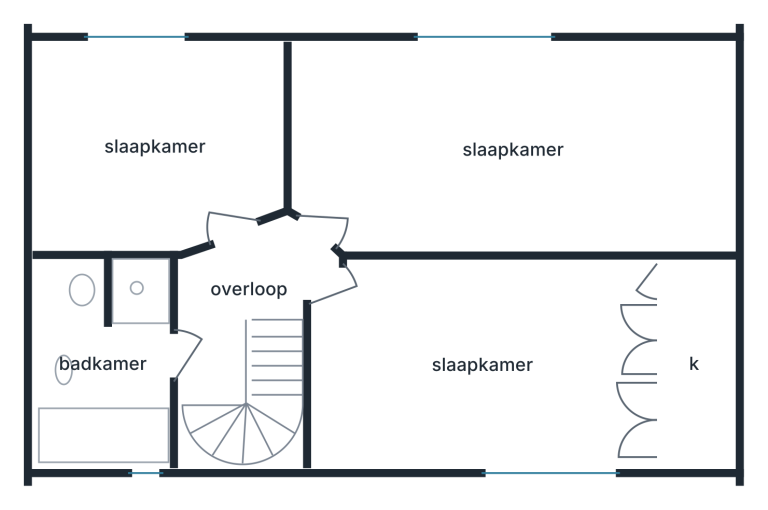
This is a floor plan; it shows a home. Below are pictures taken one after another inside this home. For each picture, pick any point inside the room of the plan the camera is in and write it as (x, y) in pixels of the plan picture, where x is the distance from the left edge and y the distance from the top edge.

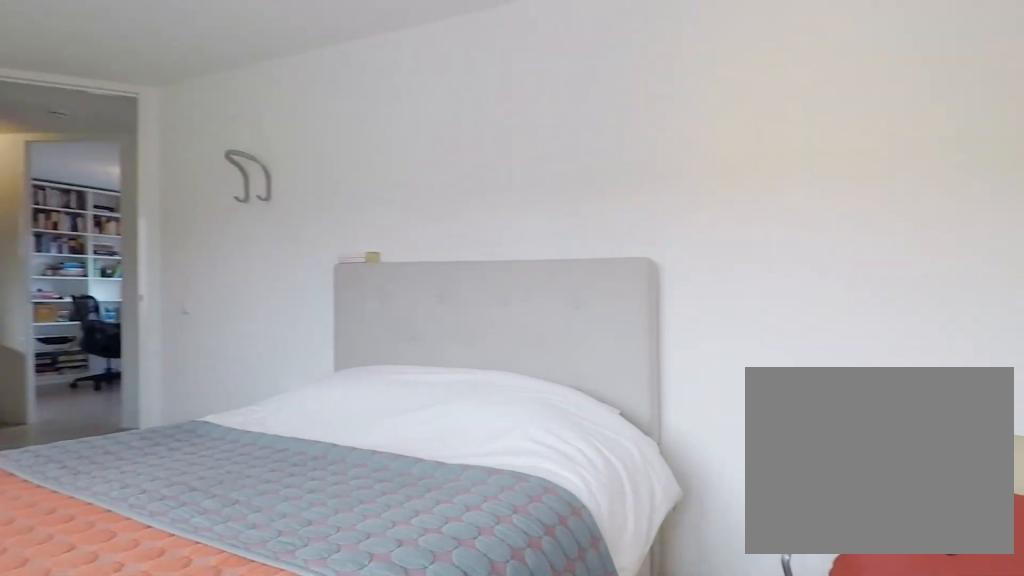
(487, 362)
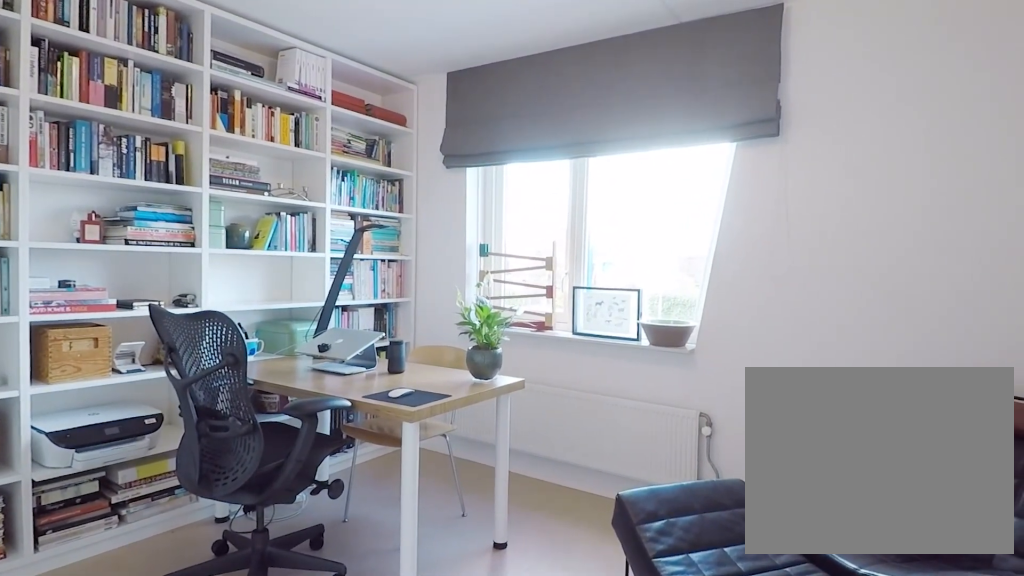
(159, 151)
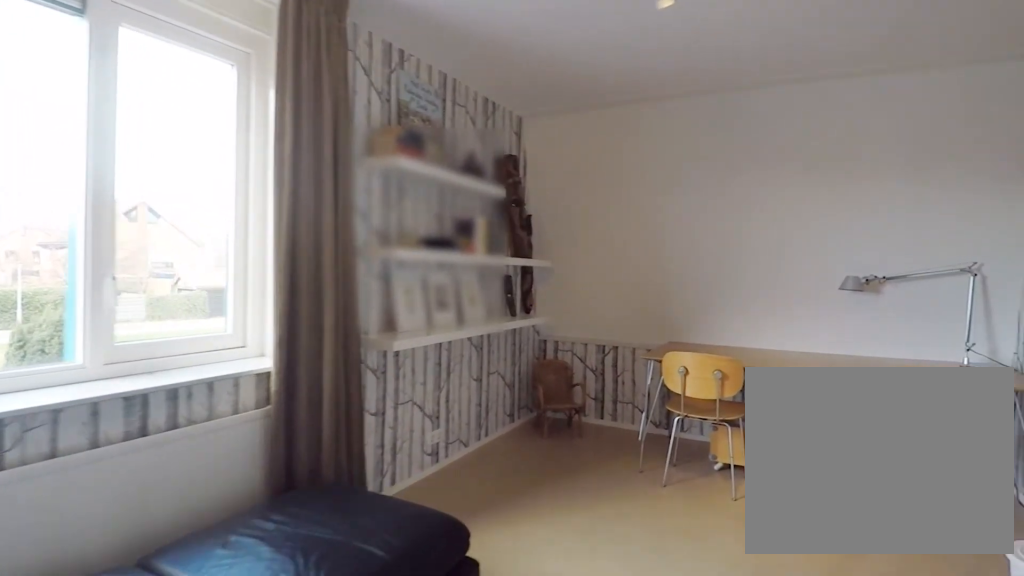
(503, 146)
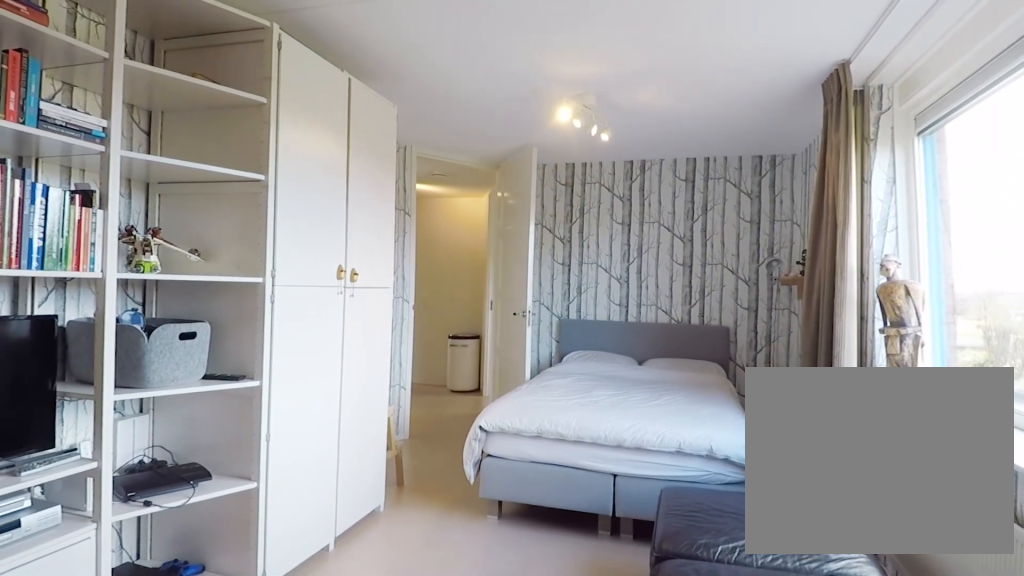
(503, 146)
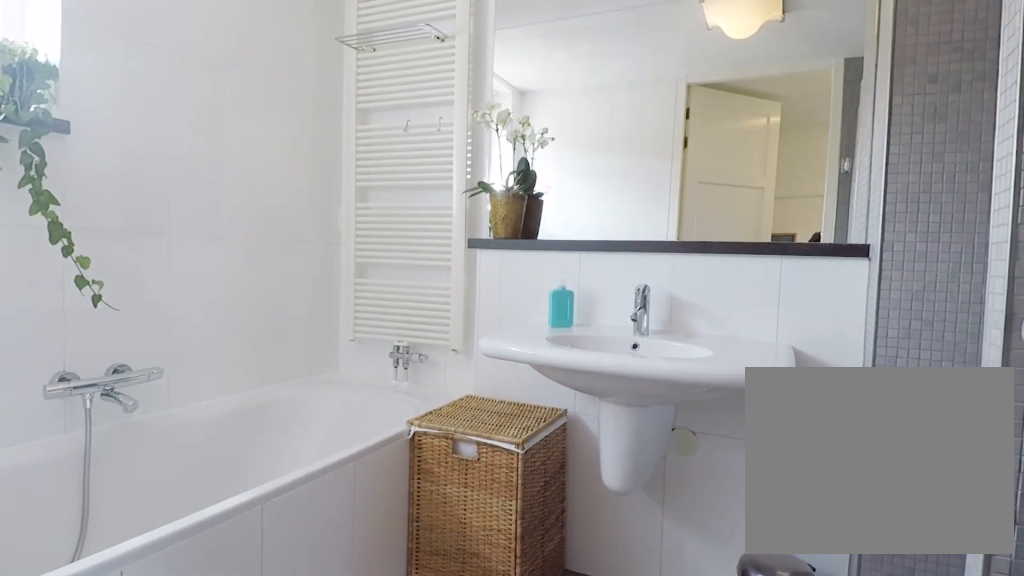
(108, 346)
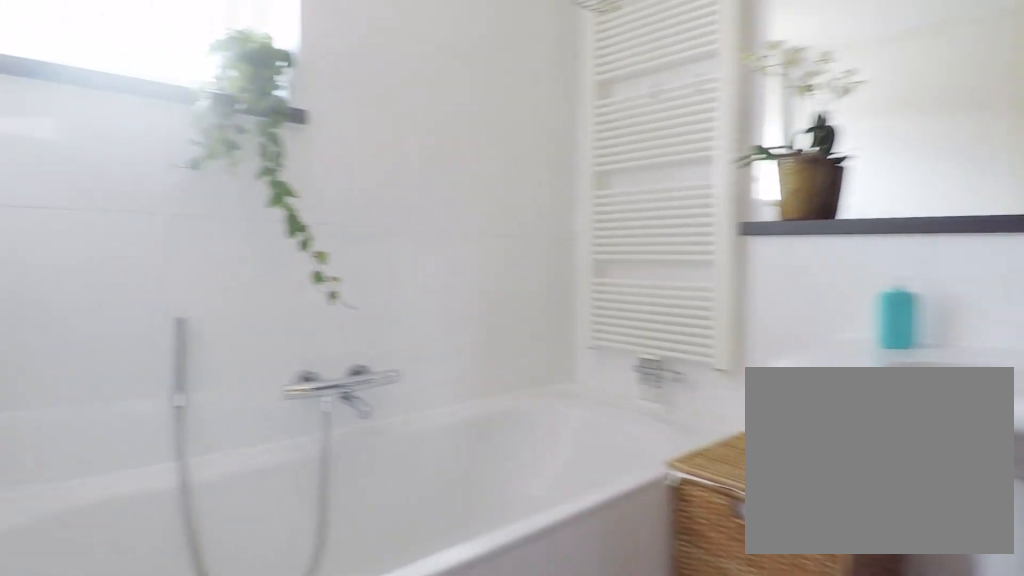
(108, 346)
